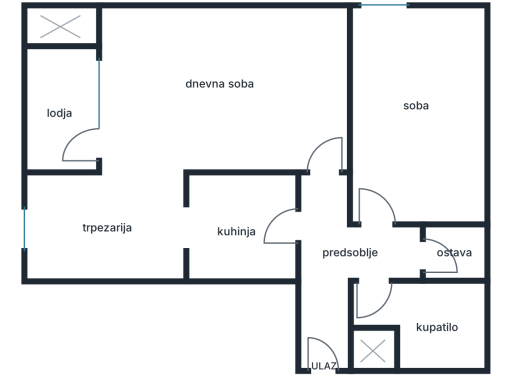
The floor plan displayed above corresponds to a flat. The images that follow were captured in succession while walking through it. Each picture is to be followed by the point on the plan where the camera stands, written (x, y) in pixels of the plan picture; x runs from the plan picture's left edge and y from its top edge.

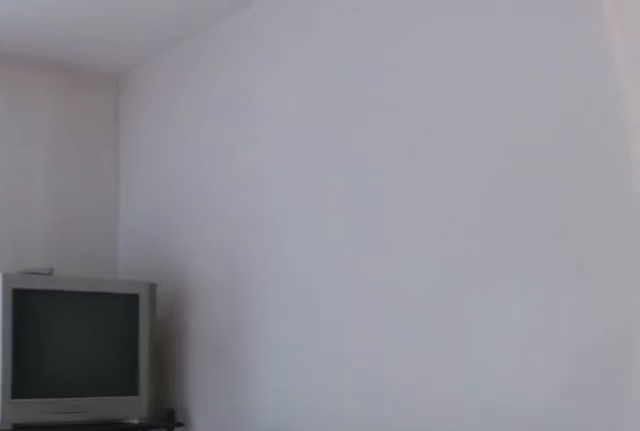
(386, 152)
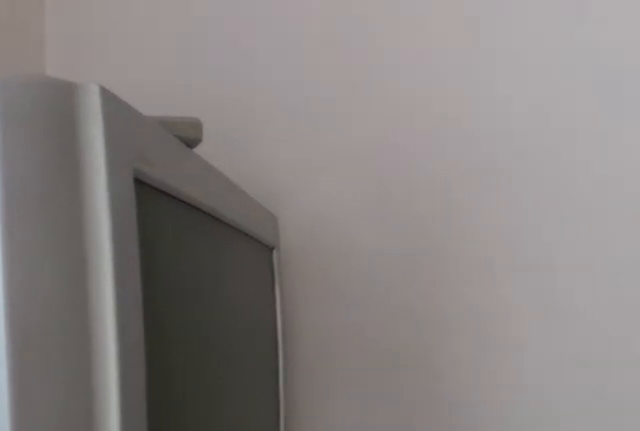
(375, 44)
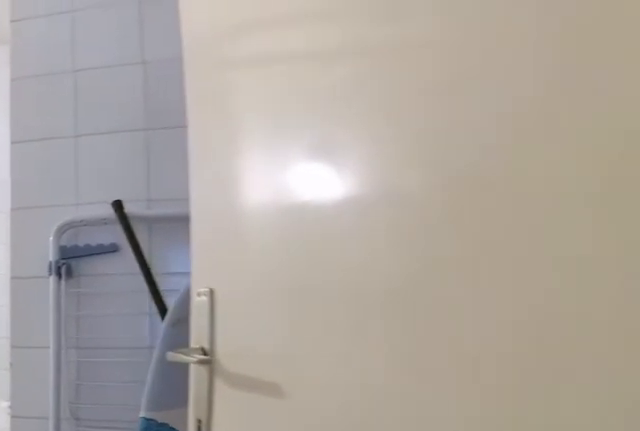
(384, 254)
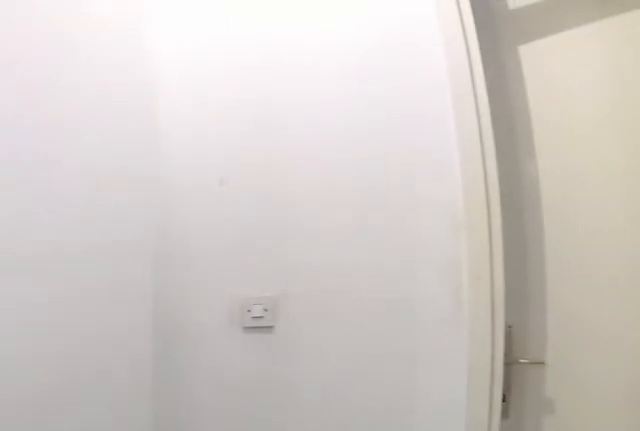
(396, 251)
